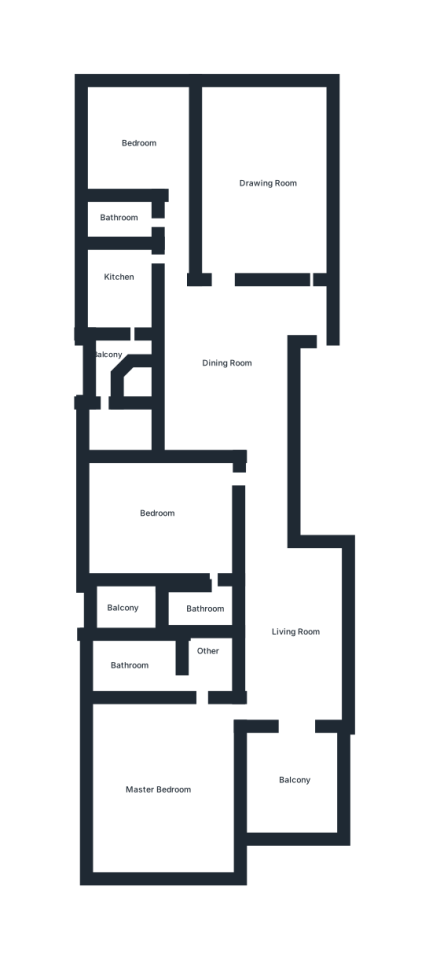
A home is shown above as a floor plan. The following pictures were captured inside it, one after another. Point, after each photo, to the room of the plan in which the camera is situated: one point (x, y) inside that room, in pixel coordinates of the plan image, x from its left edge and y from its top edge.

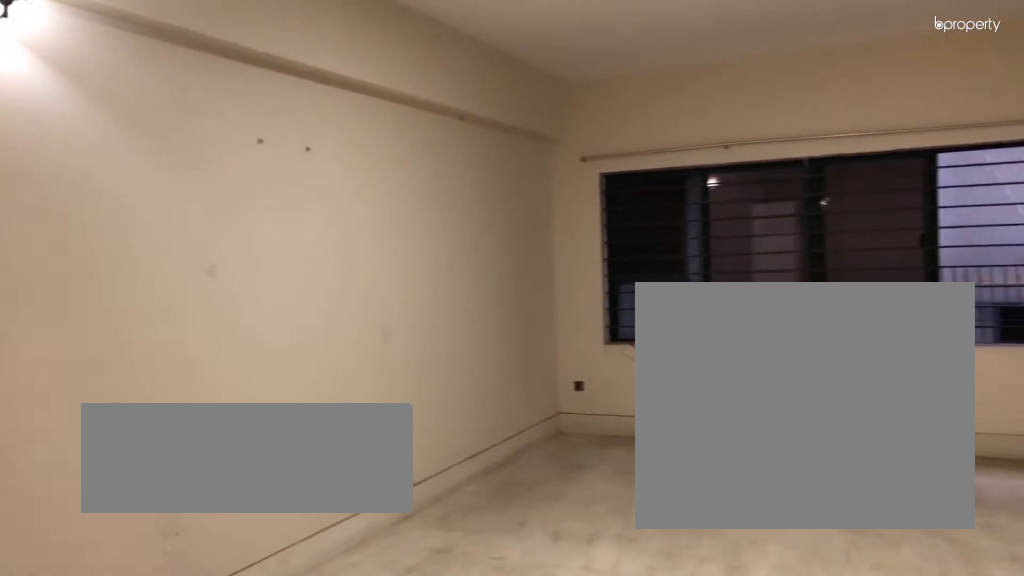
(253, 186)
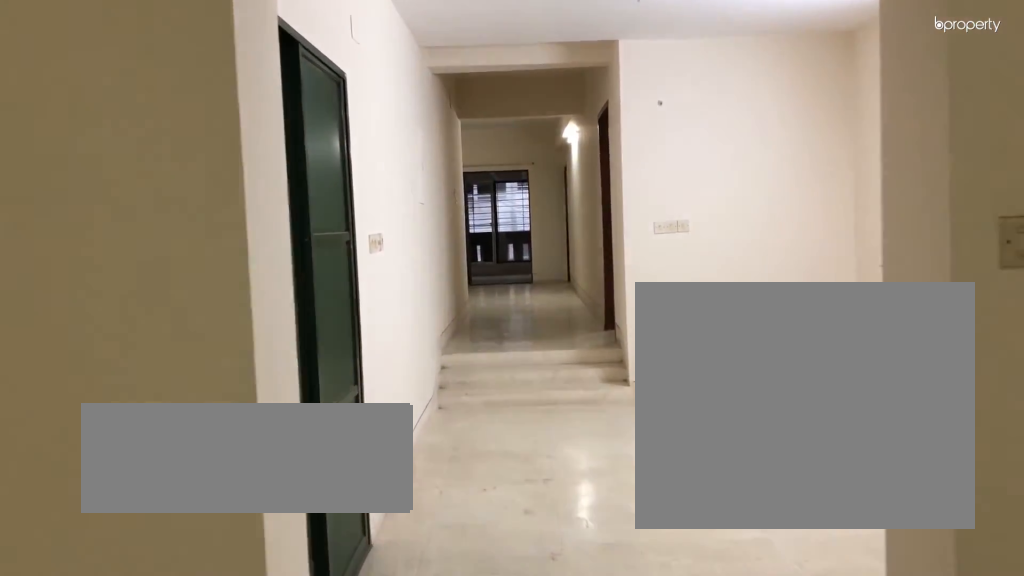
(227, 354)
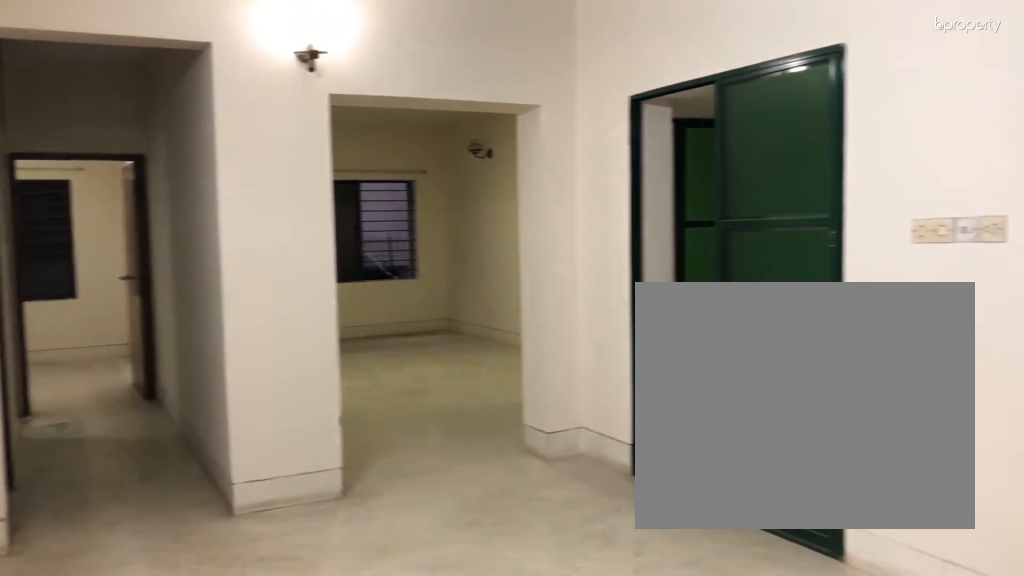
(227, 354)
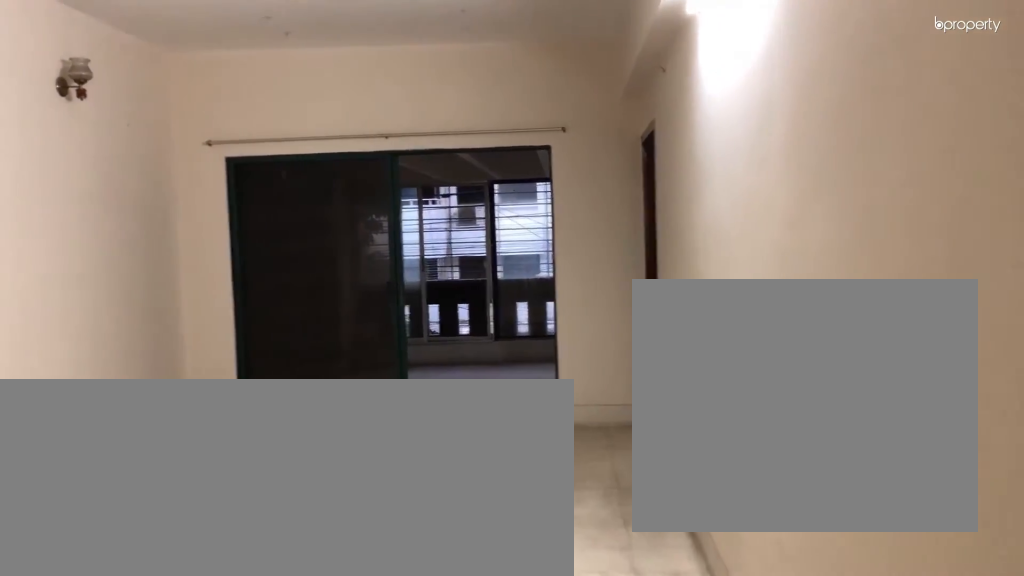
(298, 634)
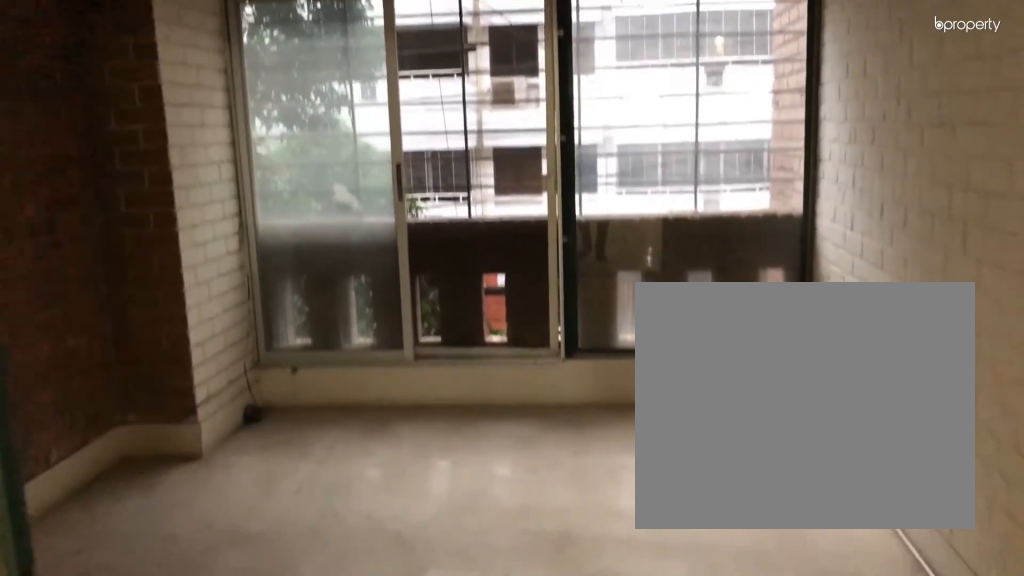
(291, 780)
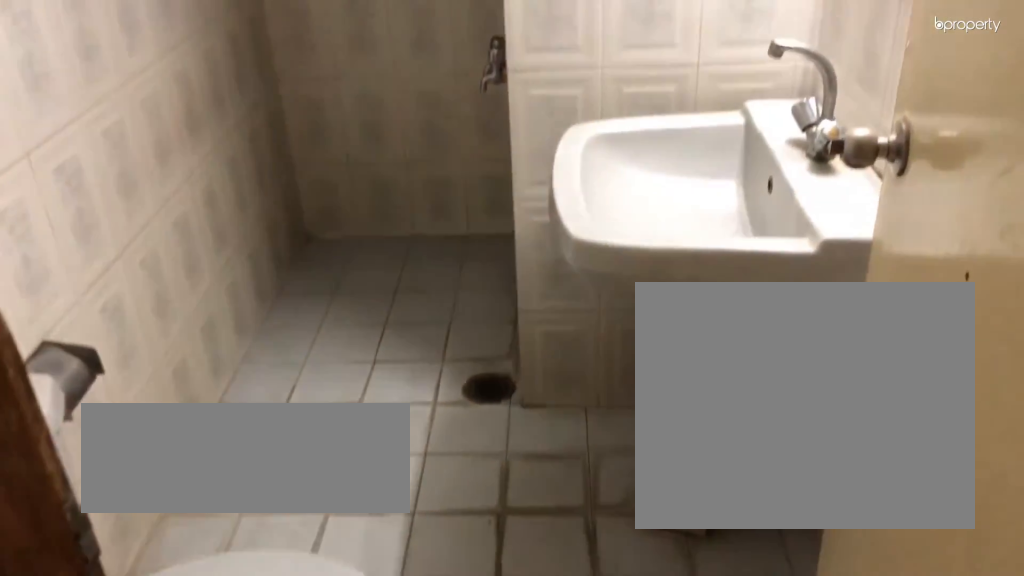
(130, 218)
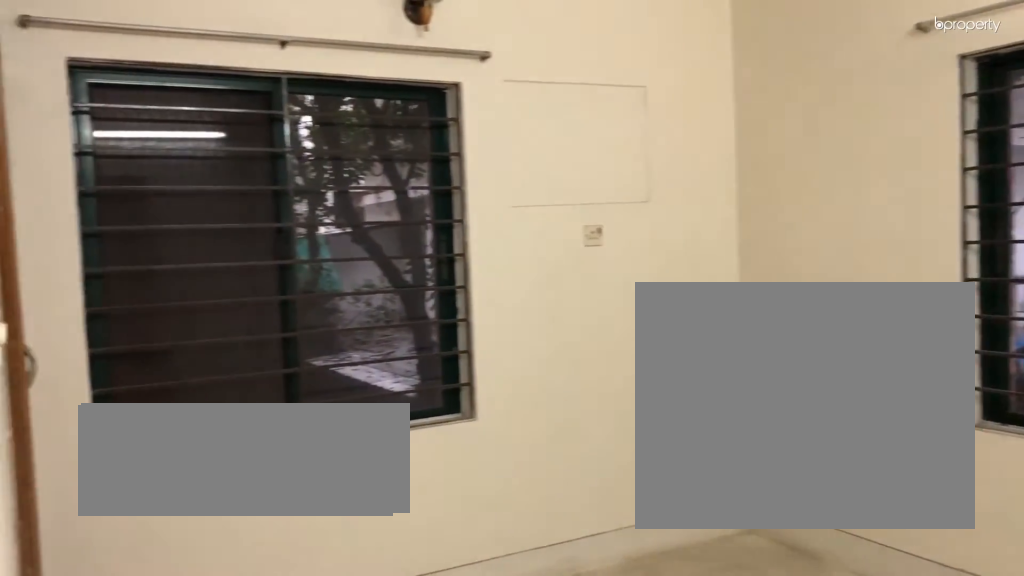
(140, 141)
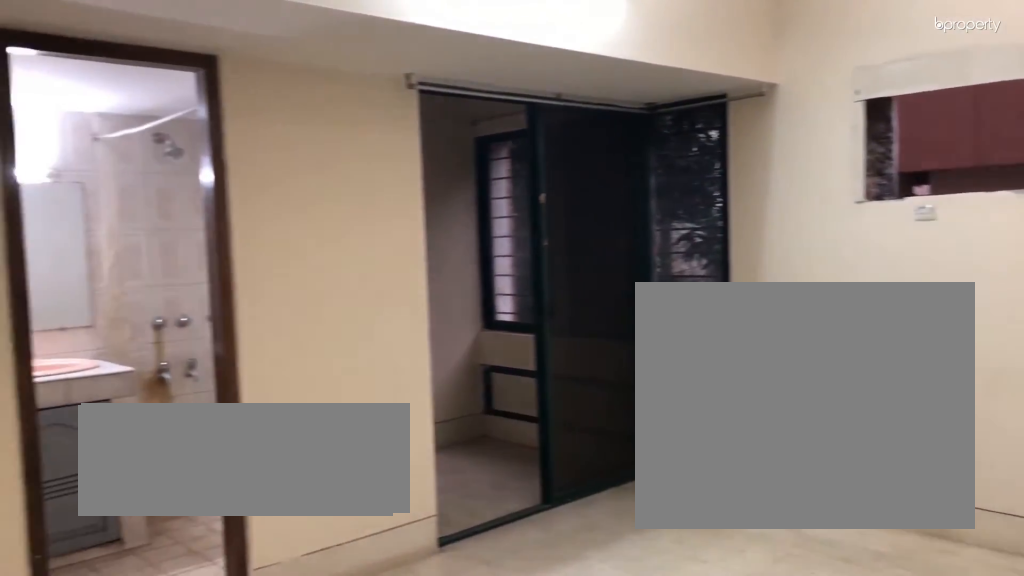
(162, 508)
